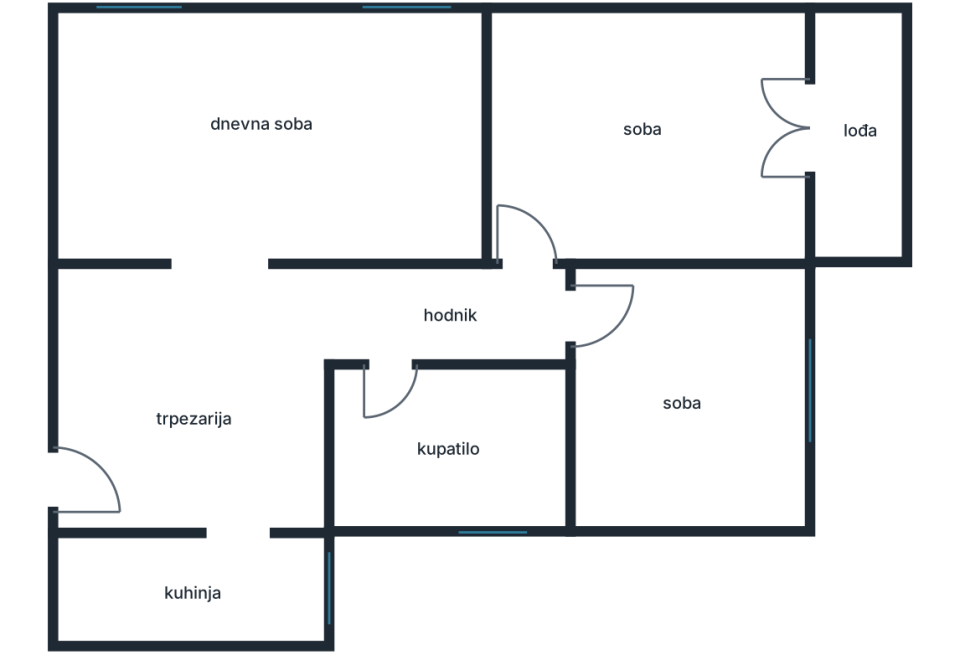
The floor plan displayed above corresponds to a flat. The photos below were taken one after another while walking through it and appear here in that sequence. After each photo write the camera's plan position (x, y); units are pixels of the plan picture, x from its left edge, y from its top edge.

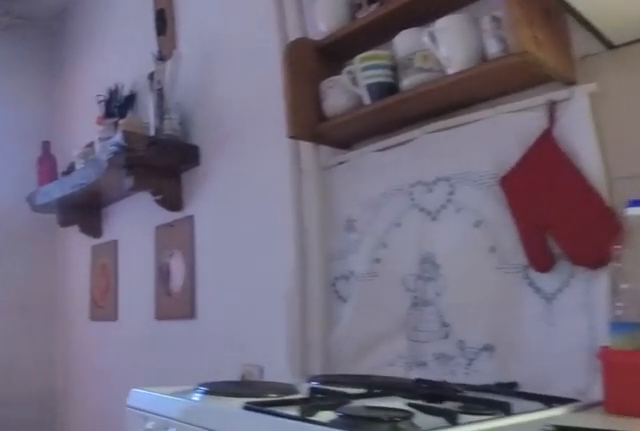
(84, 577)
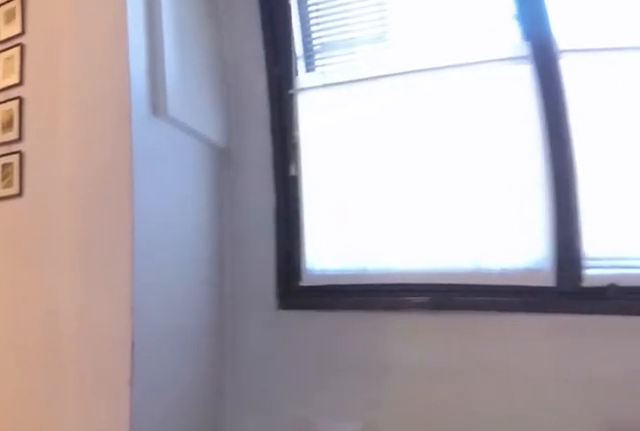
(215, 588)
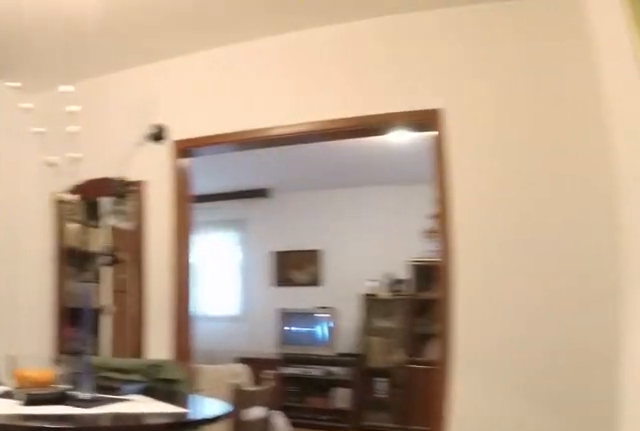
(252, 534)
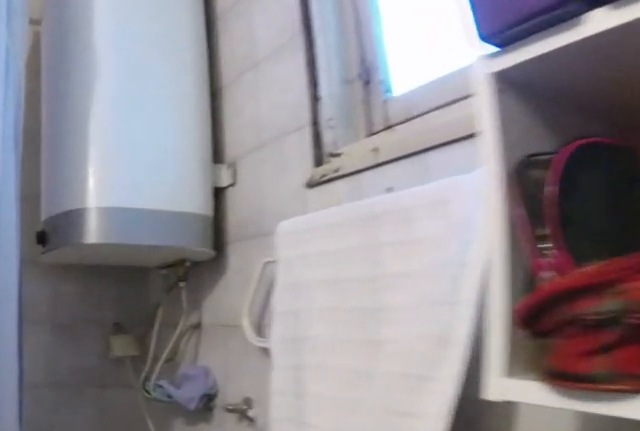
(420, 458)
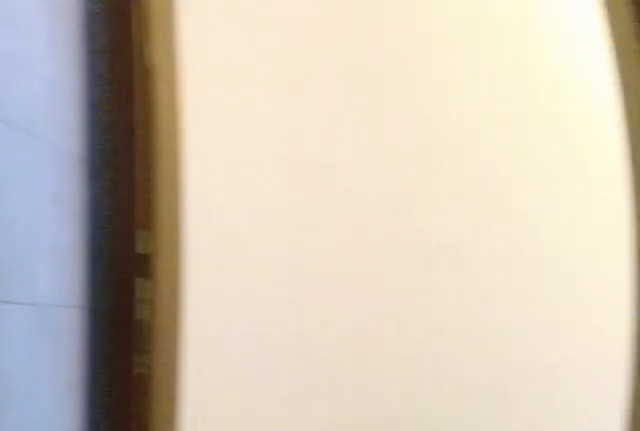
(410, 425)
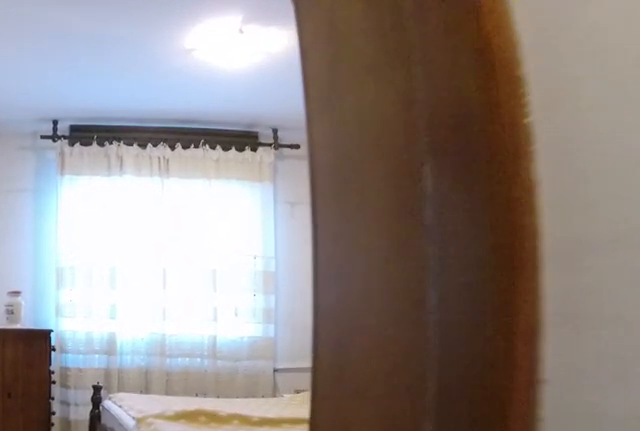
(478, 323)
